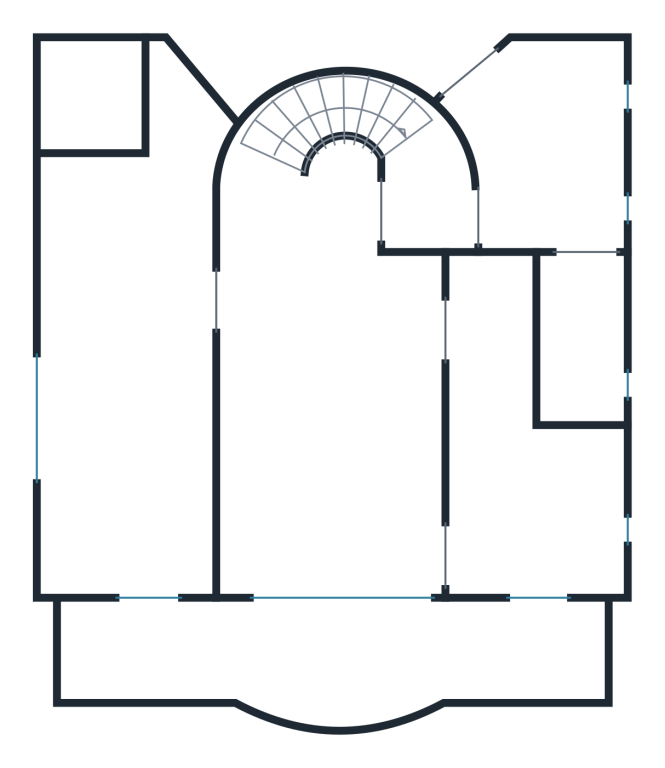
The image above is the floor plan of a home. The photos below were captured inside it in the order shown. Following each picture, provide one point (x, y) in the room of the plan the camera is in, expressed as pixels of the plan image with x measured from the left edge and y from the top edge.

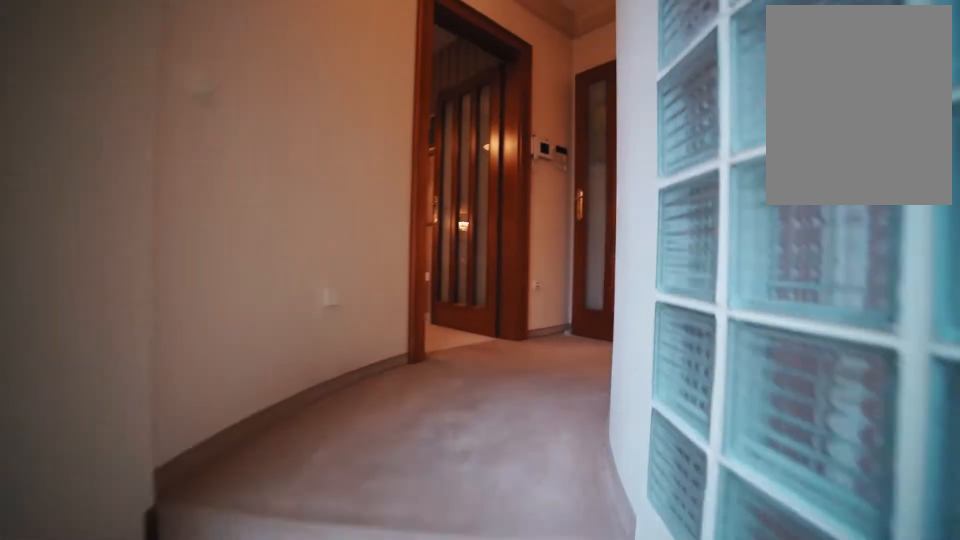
(364, 114)
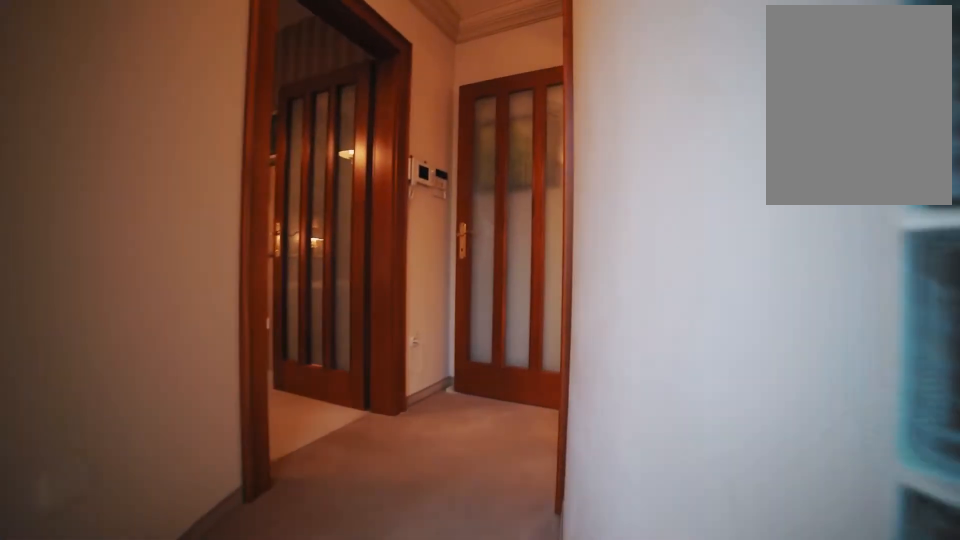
(382, 119)
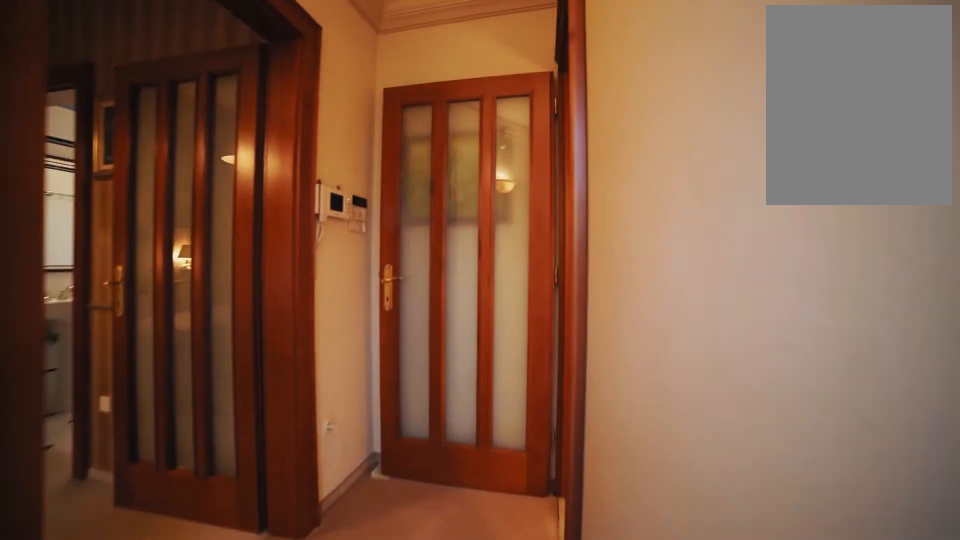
(395, 127)
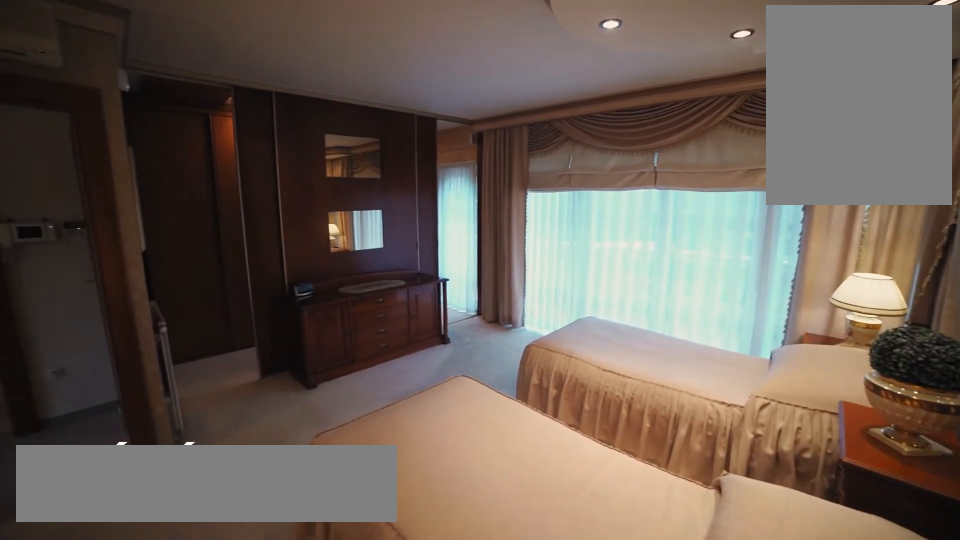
(271, 215)
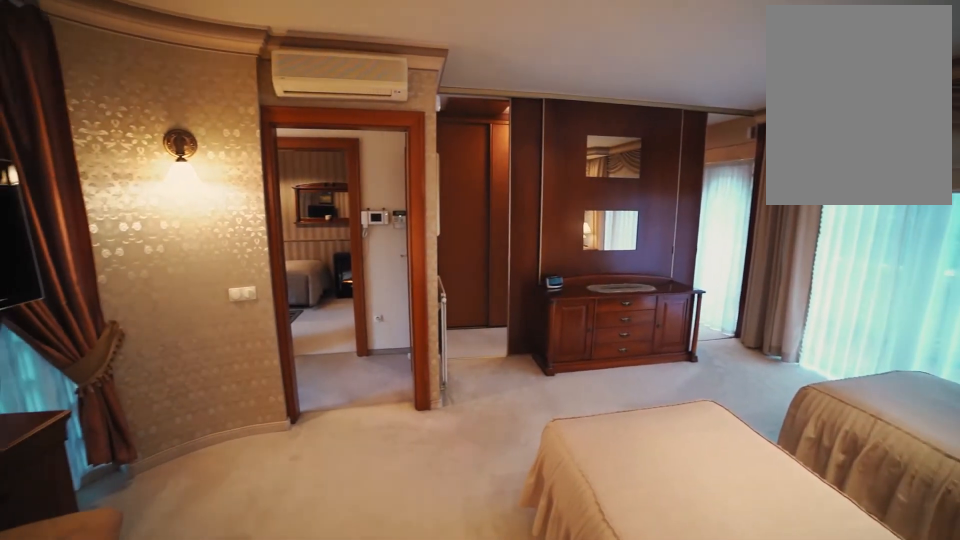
(271, 215)
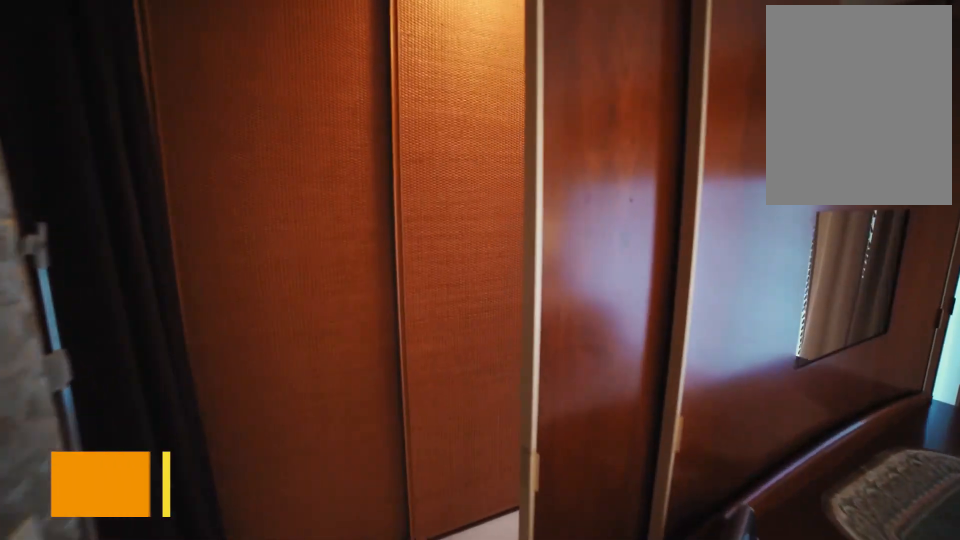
(401, 291)
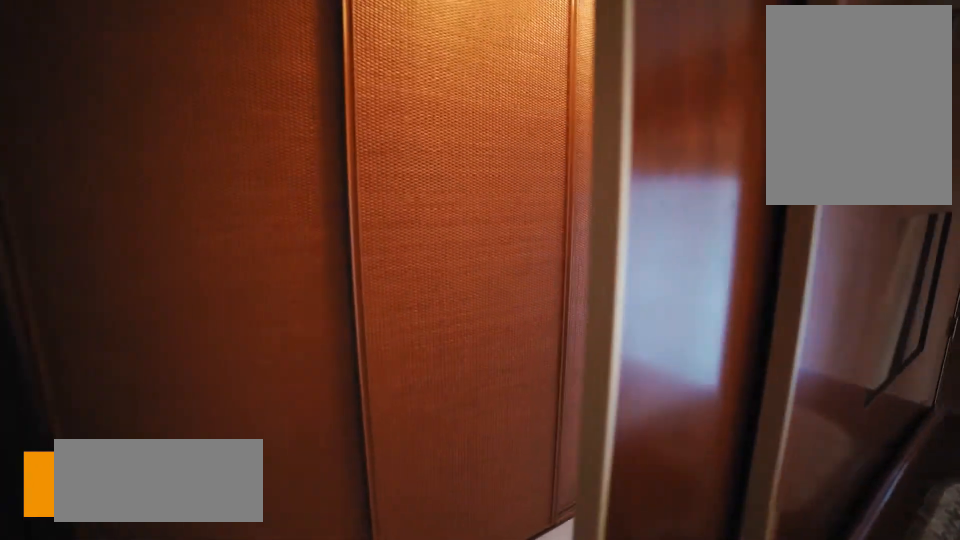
(419, 295)
